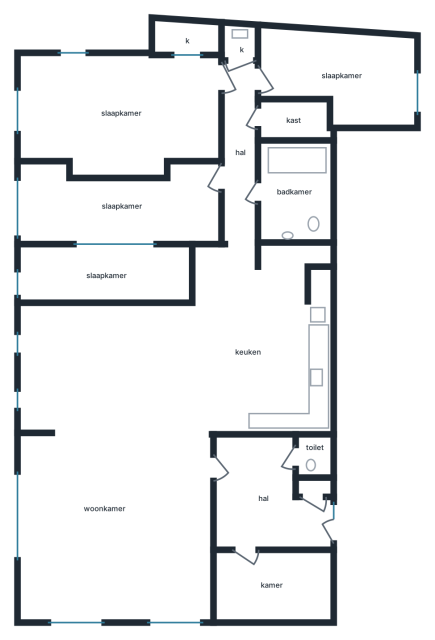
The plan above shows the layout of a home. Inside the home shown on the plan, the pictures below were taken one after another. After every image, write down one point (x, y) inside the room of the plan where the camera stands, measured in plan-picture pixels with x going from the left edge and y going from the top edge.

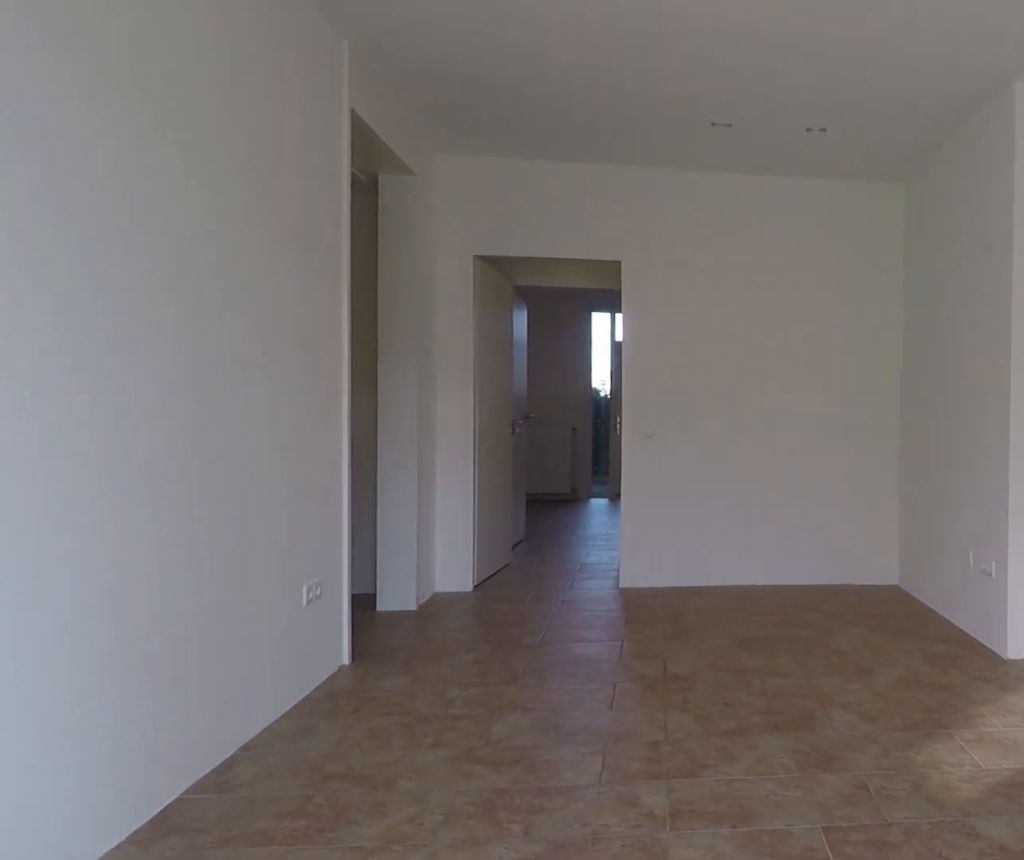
(121, 113)
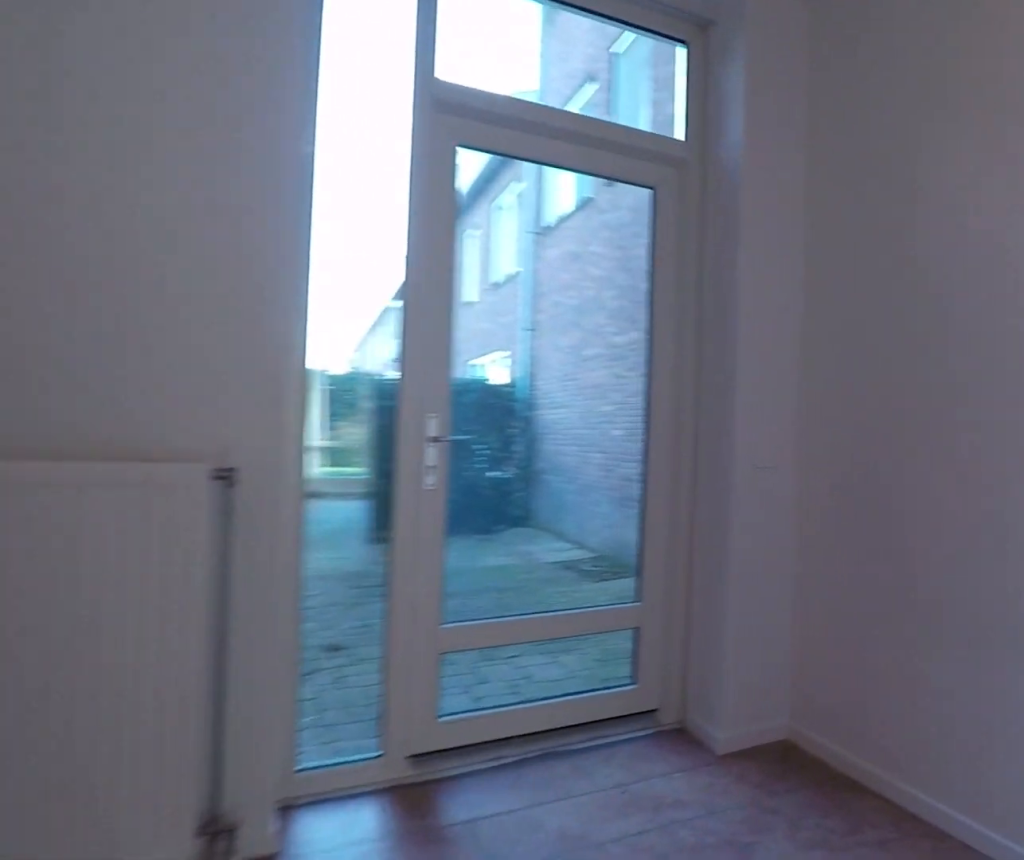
(341, 74)
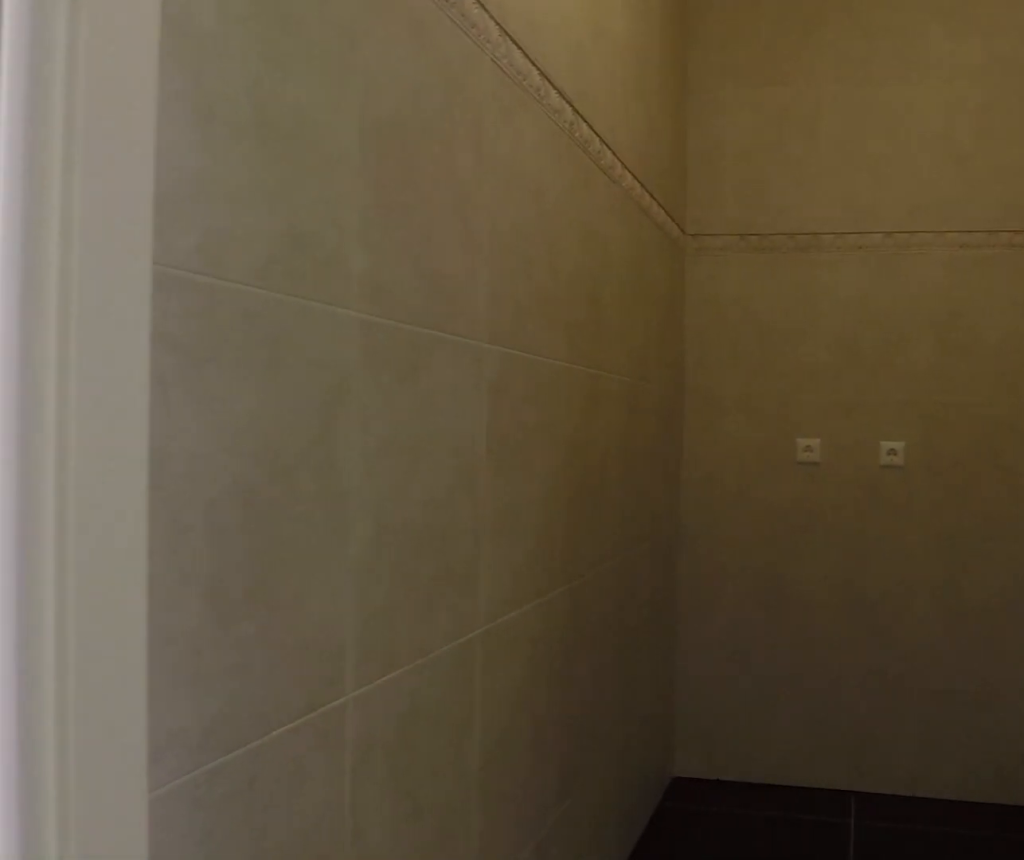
(240, 150)
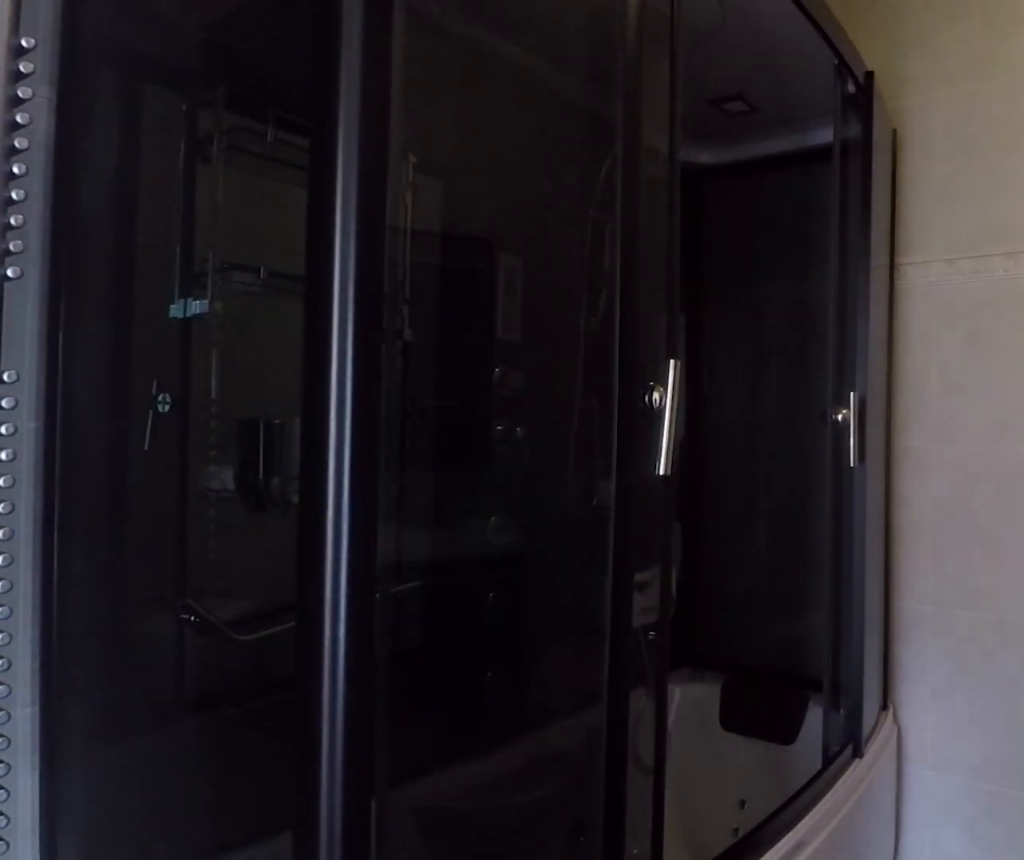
(294, 192)
